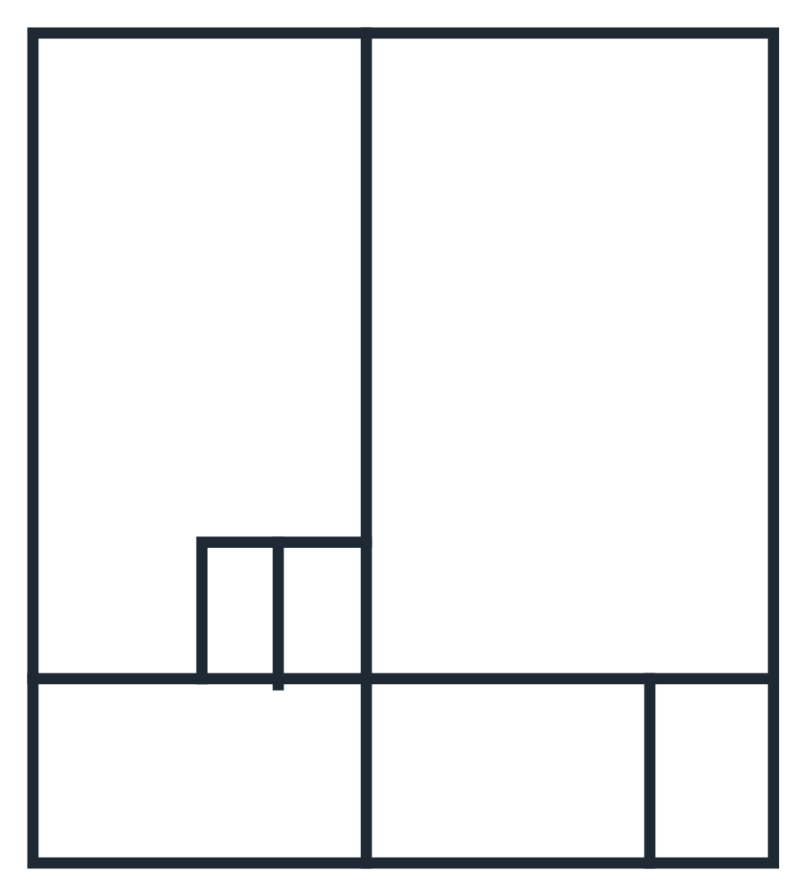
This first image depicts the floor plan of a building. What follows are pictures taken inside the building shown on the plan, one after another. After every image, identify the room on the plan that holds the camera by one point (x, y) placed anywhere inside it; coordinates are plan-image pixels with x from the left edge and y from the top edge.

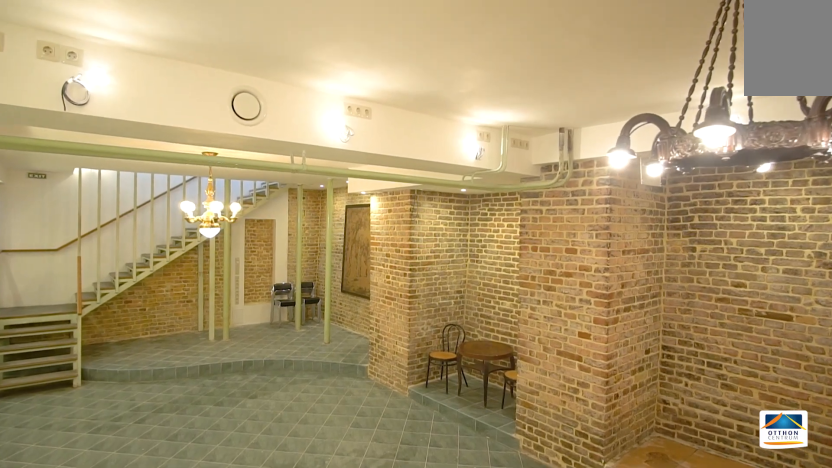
(585, 370)
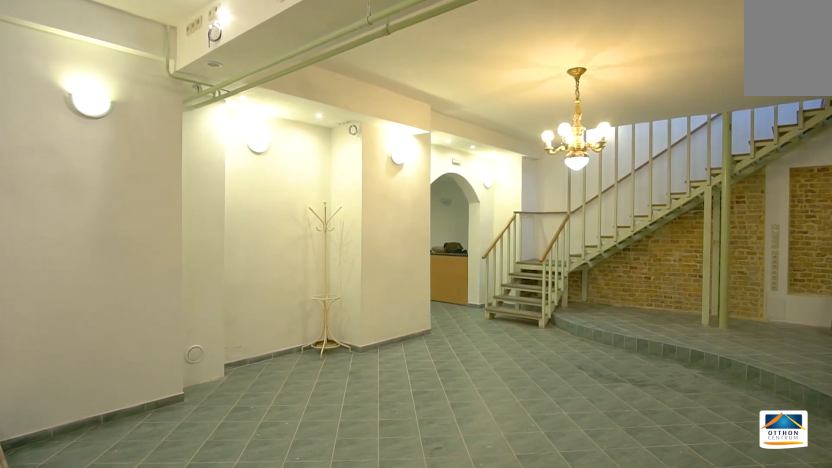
(585, 370)
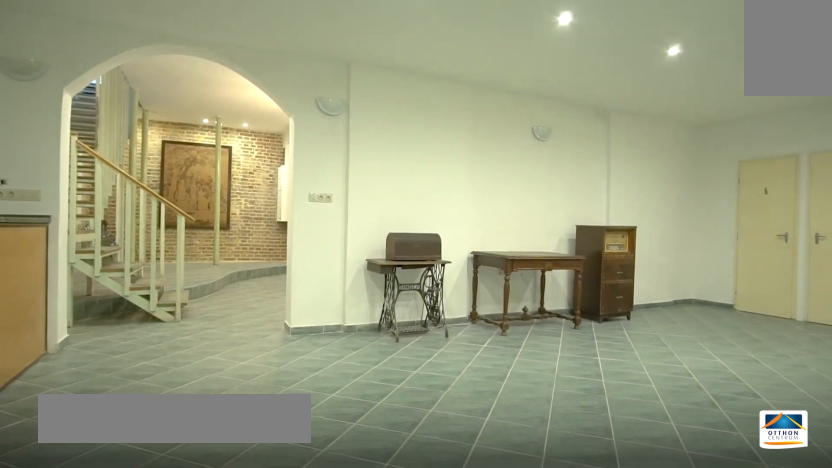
(199, 340)
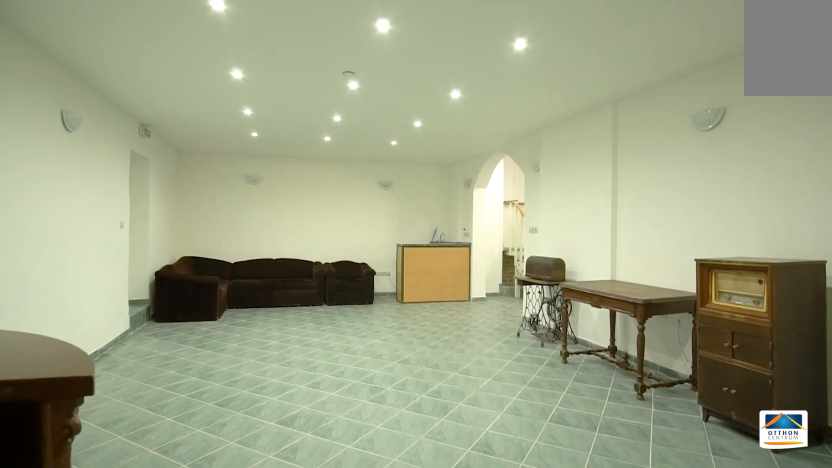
(199, 340)
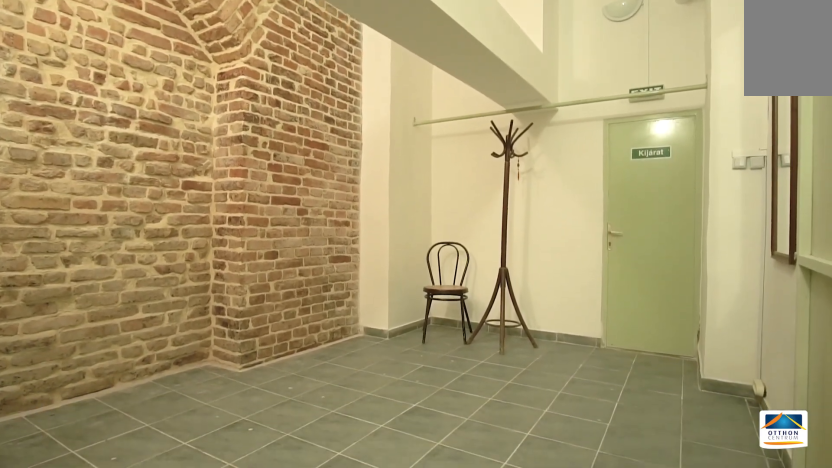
(498, 774)
